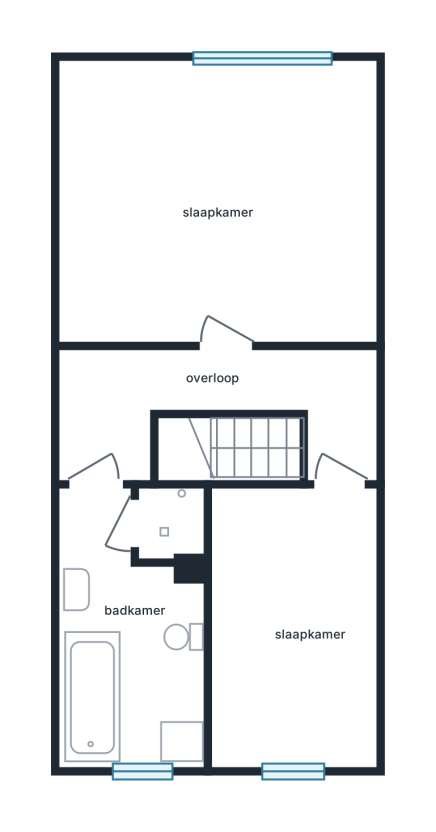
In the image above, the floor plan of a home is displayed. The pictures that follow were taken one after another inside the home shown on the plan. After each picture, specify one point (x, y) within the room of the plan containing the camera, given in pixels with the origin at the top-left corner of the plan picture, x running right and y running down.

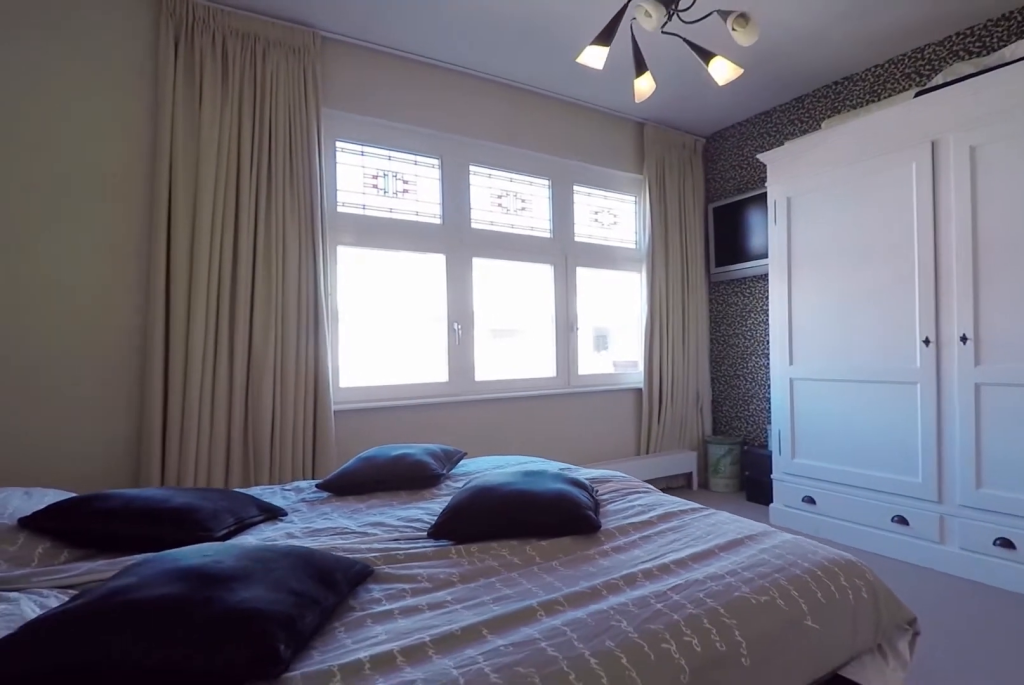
(199, 203)
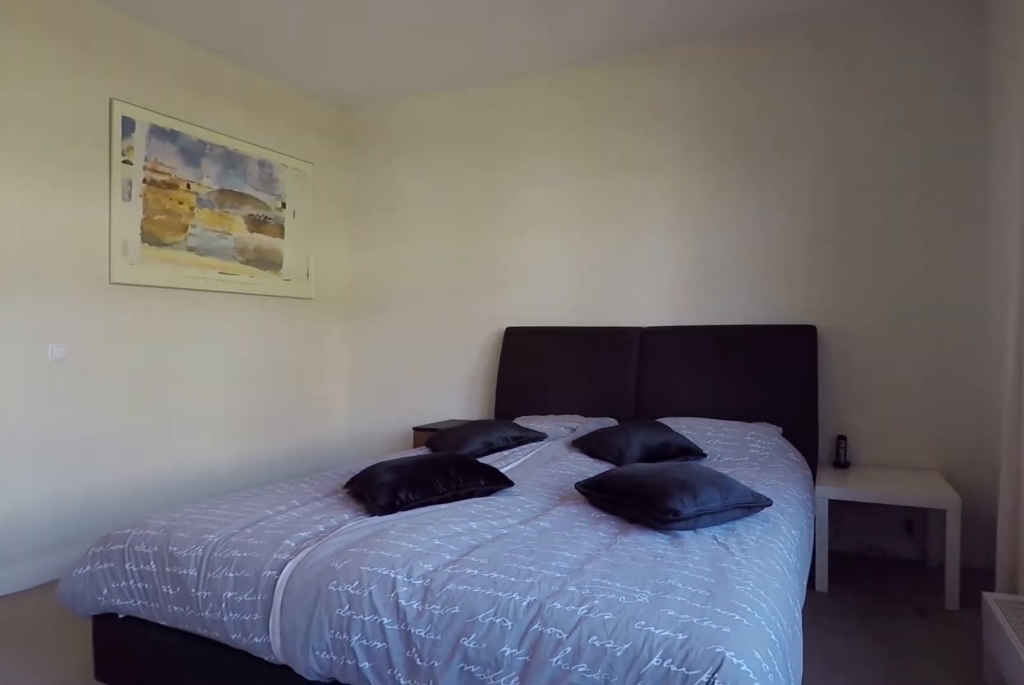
(199, 203)
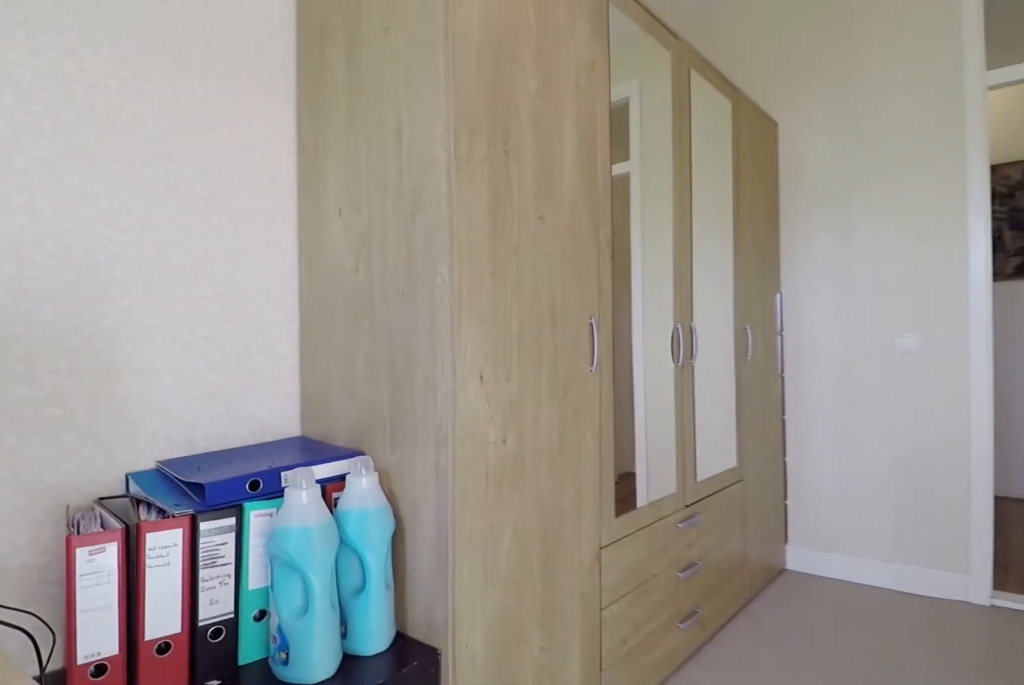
(293, 624)
